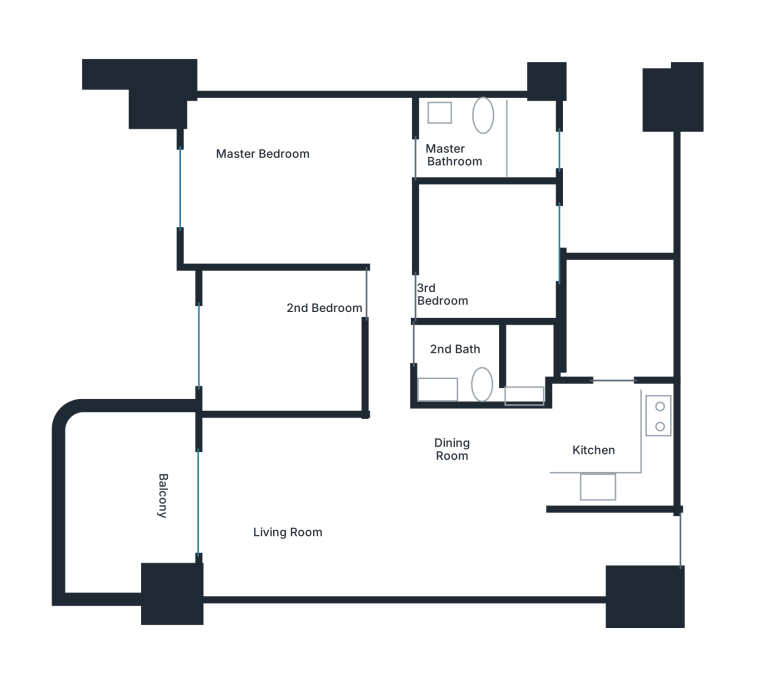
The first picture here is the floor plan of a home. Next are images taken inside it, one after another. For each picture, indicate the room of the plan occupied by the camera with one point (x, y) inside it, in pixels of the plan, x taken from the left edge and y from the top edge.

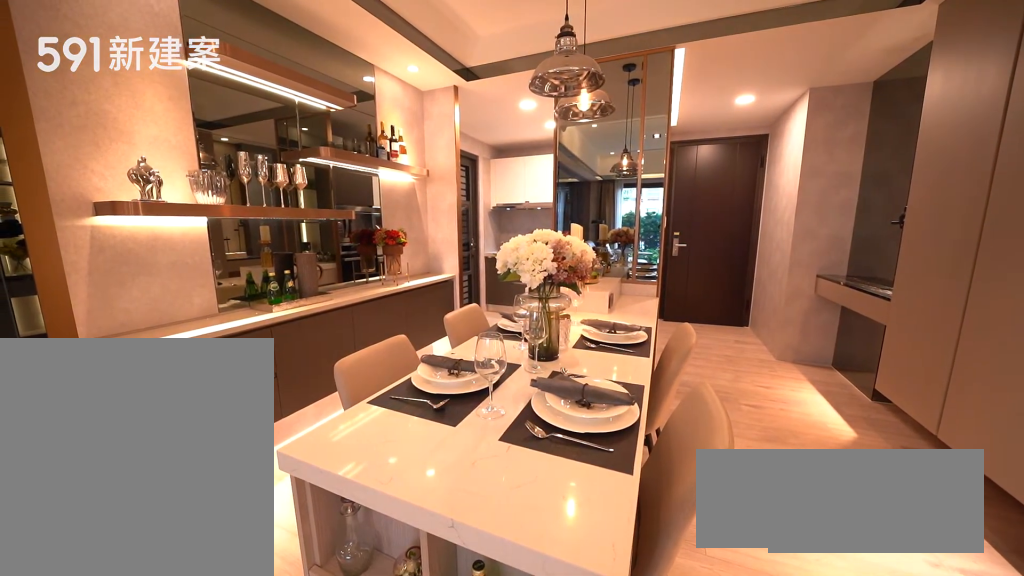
(484, 462)
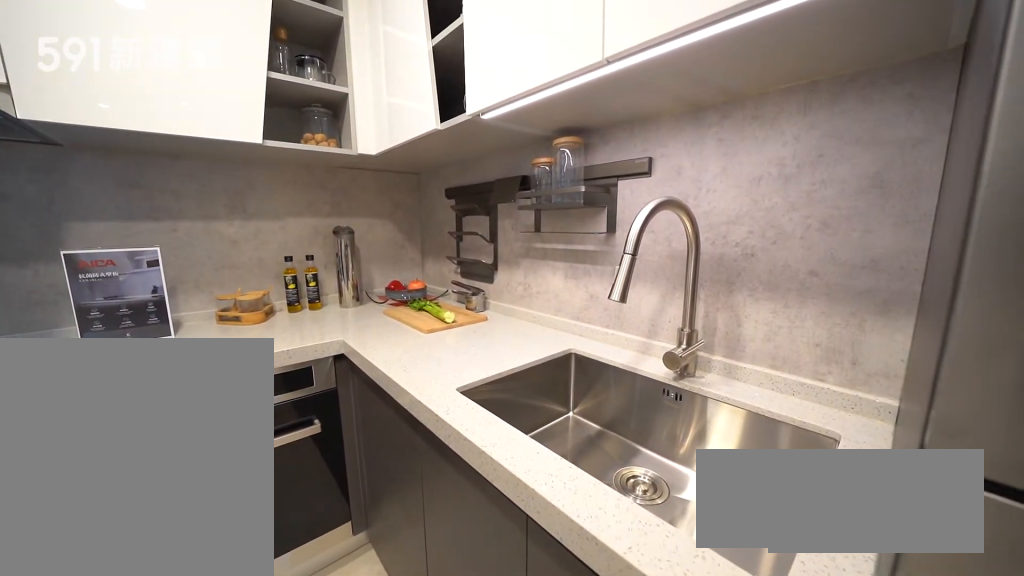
(616, 446)
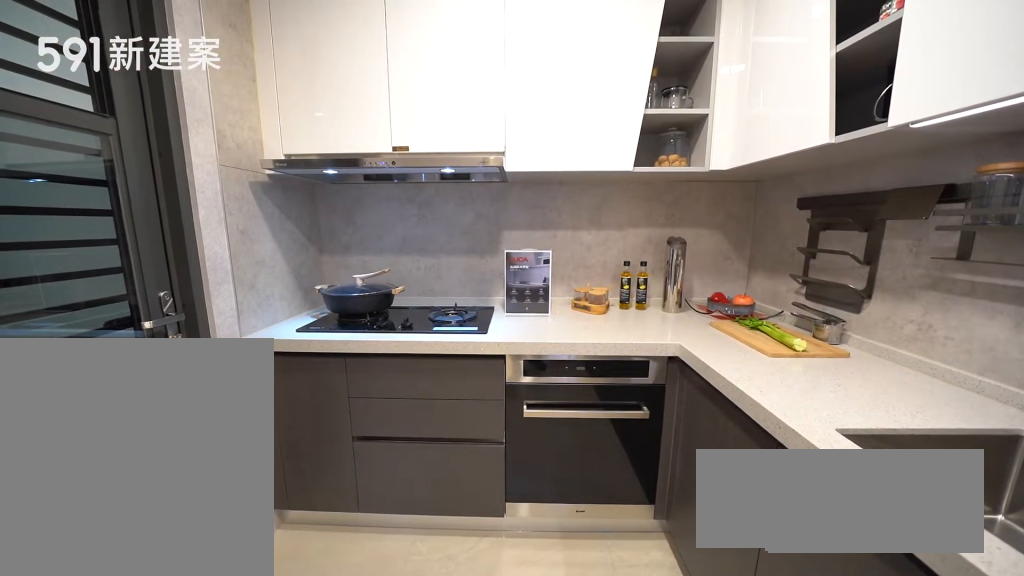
(616, 446)
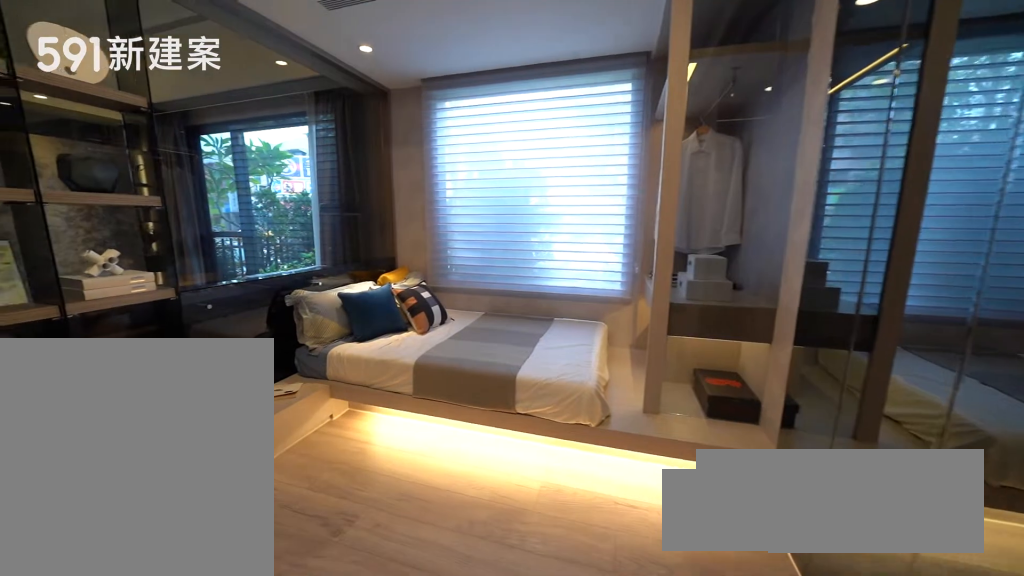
(278, 343)
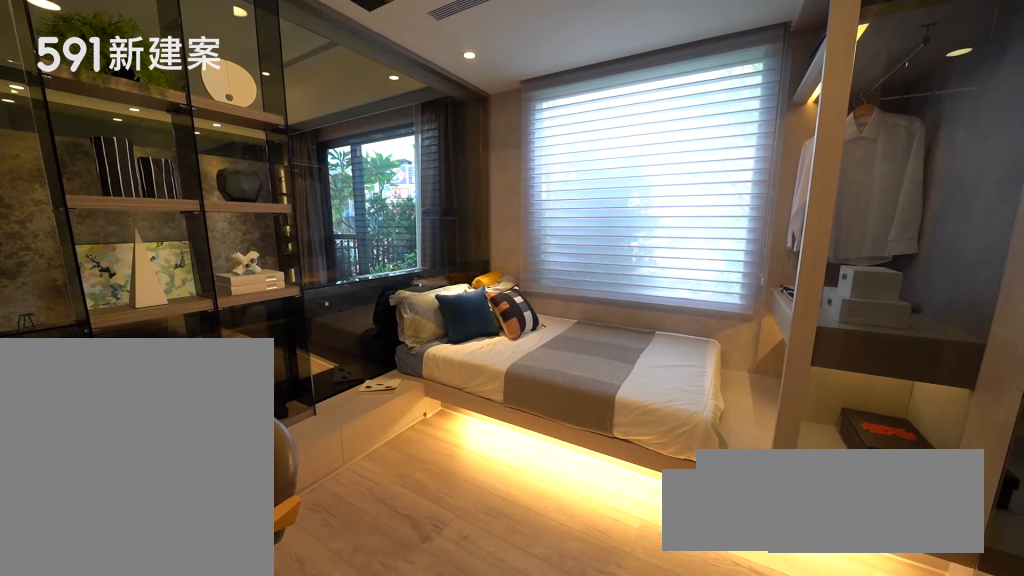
(278, 343)
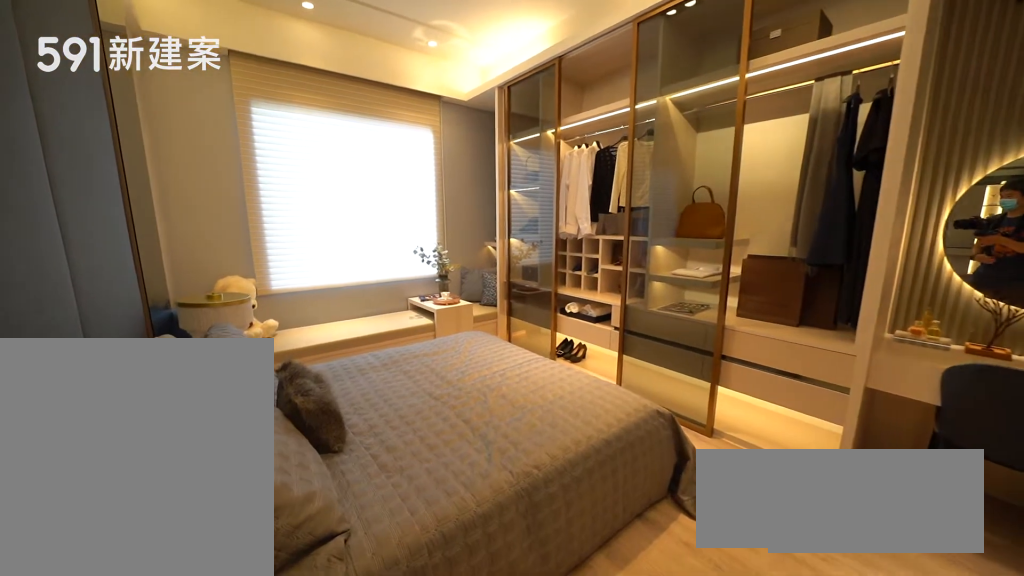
(296, 176)
